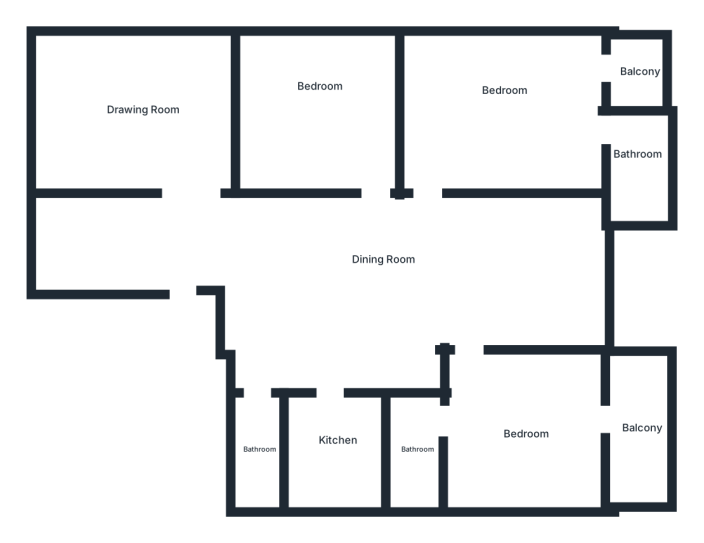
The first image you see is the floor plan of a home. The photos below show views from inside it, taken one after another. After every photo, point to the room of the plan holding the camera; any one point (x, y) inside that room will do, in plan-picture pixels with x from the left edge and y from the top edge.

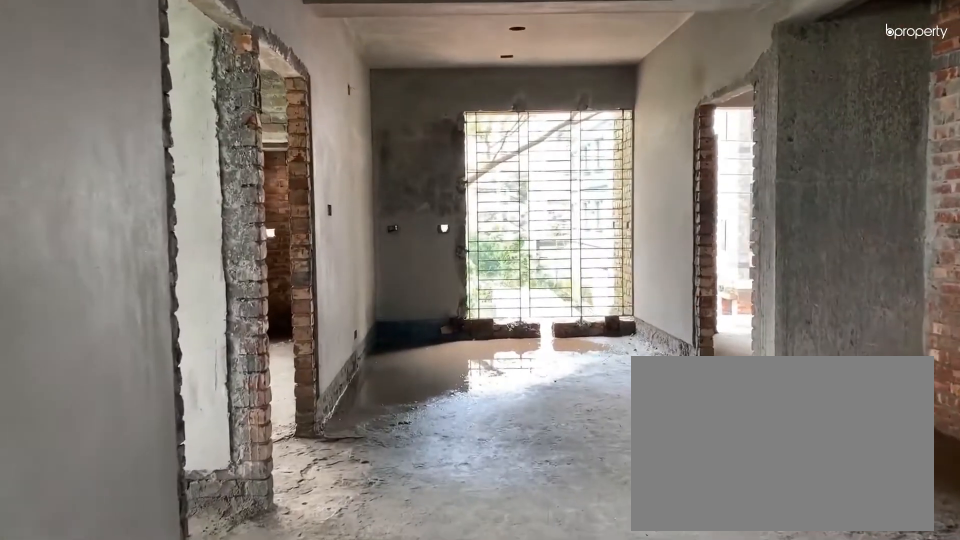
(241, 253)
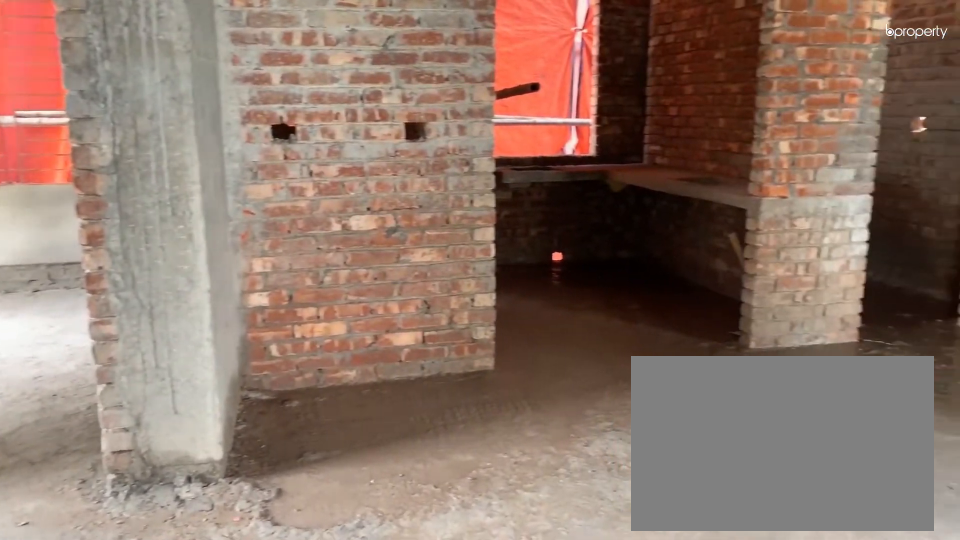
(401, 290)
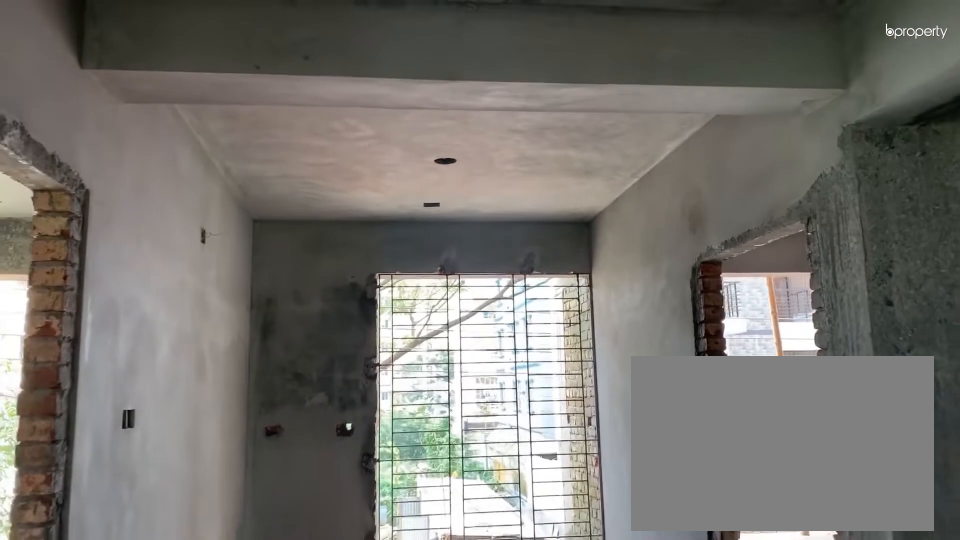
(402, 291)
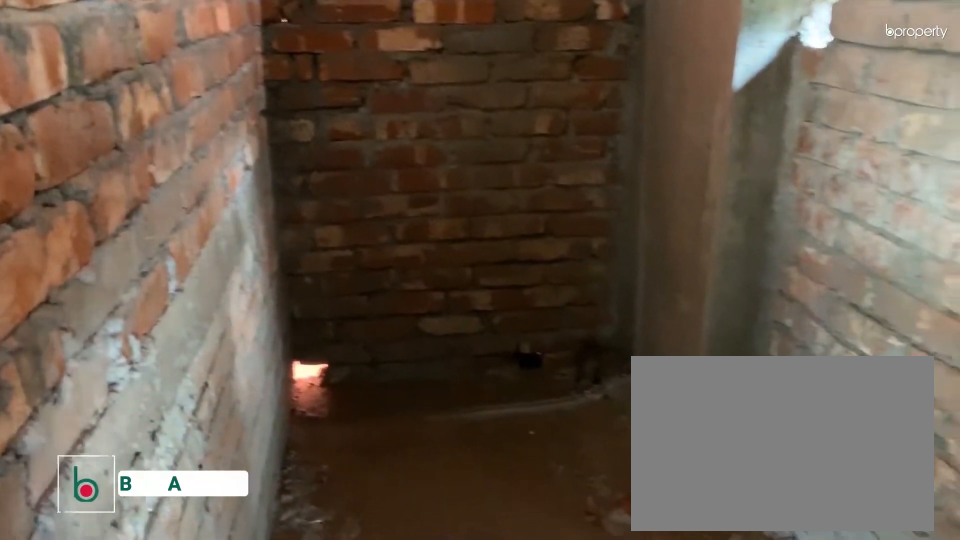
(259, 457)
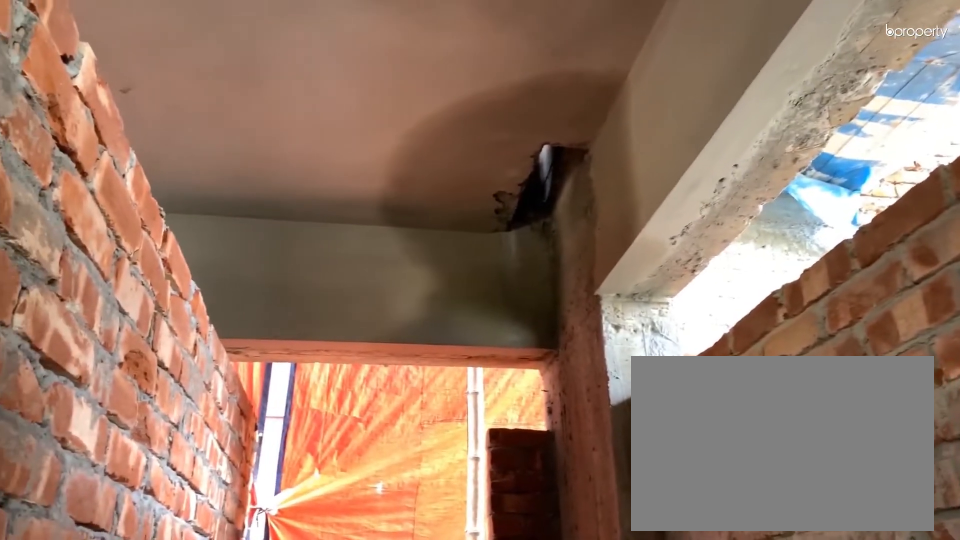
(260, 458)
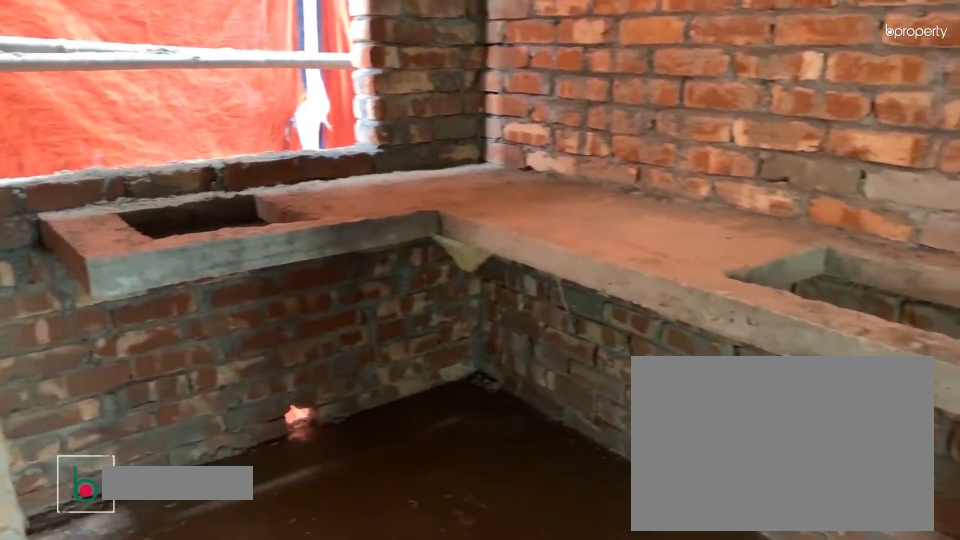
(343, 450)
